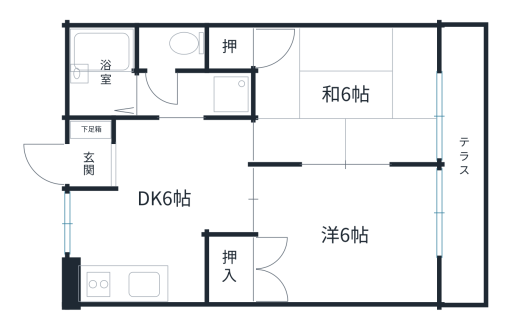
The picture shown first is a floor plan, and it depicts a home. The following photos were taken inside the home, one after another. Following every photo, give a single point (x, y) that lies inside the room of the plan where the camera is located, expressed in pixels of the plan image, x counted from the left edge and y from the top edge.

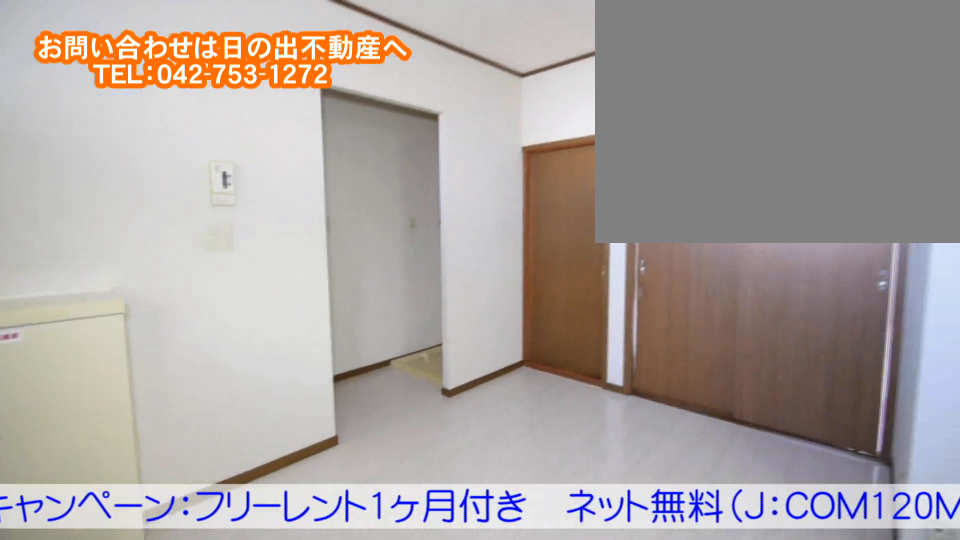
(167, 220)
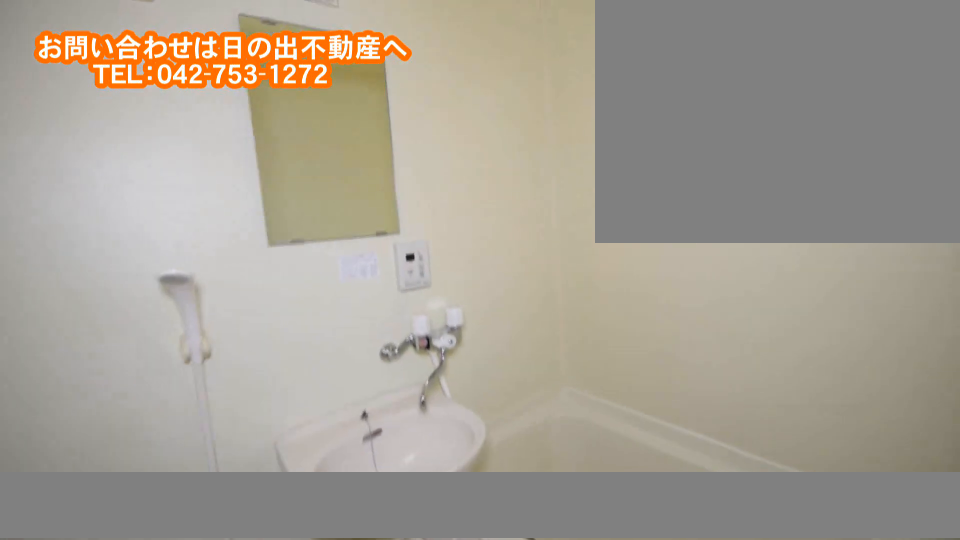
(104, 84)
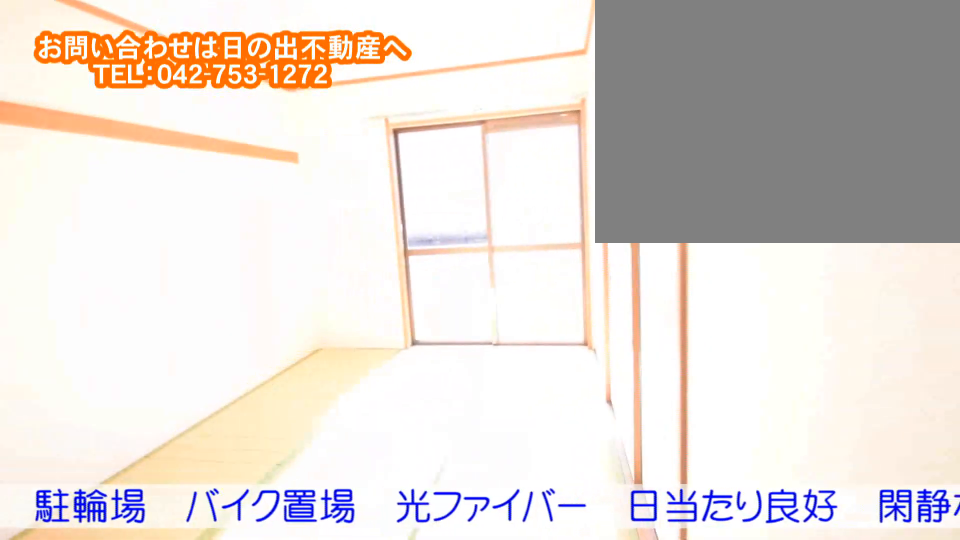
(390, 94)
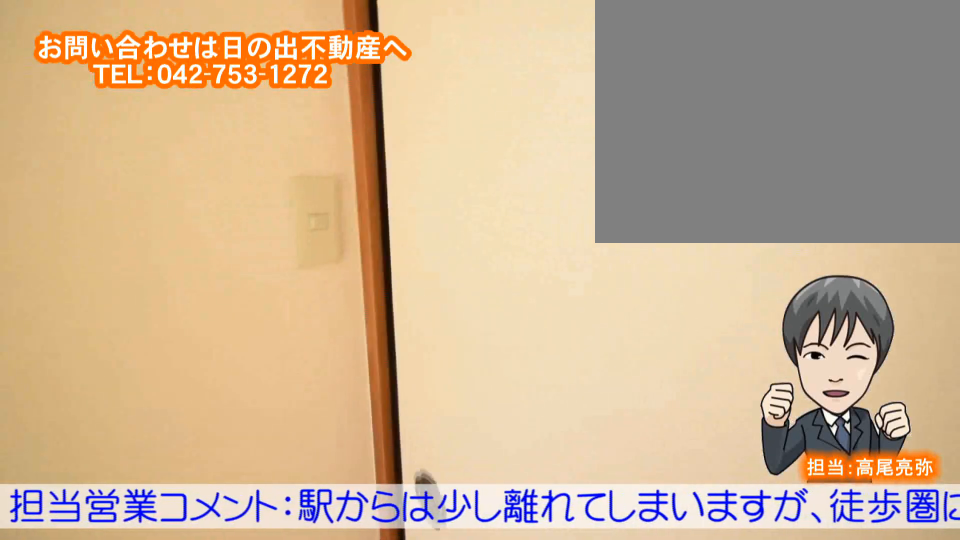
(390, 94)
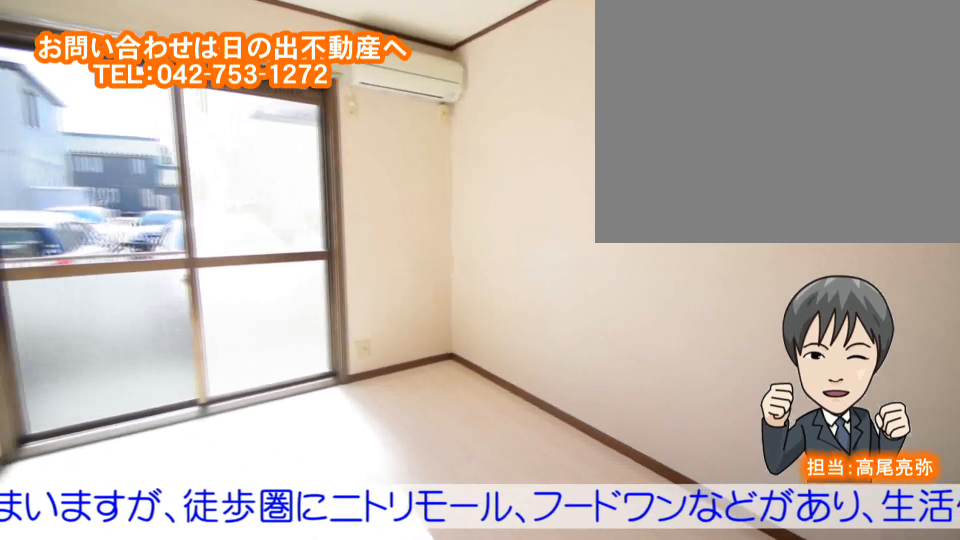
(393, 229)
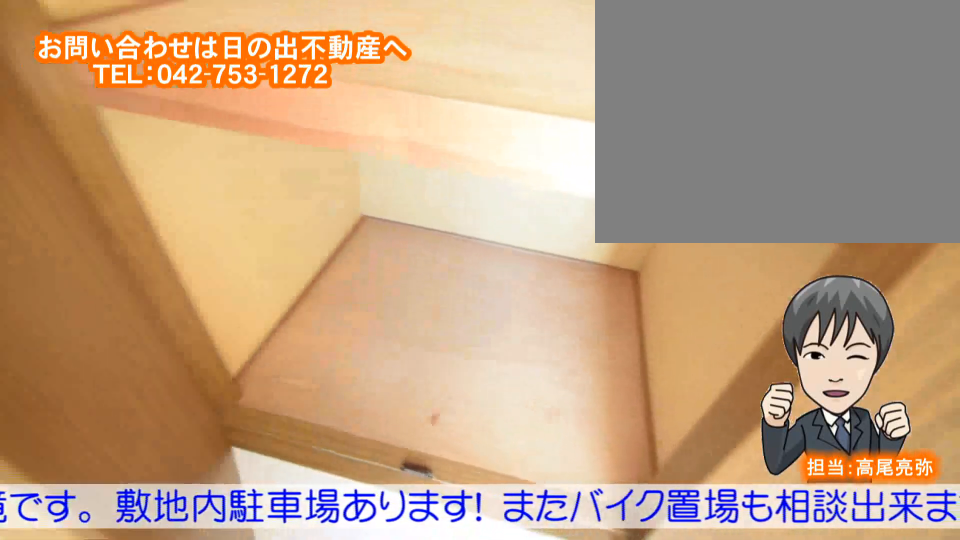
(394, 229)
